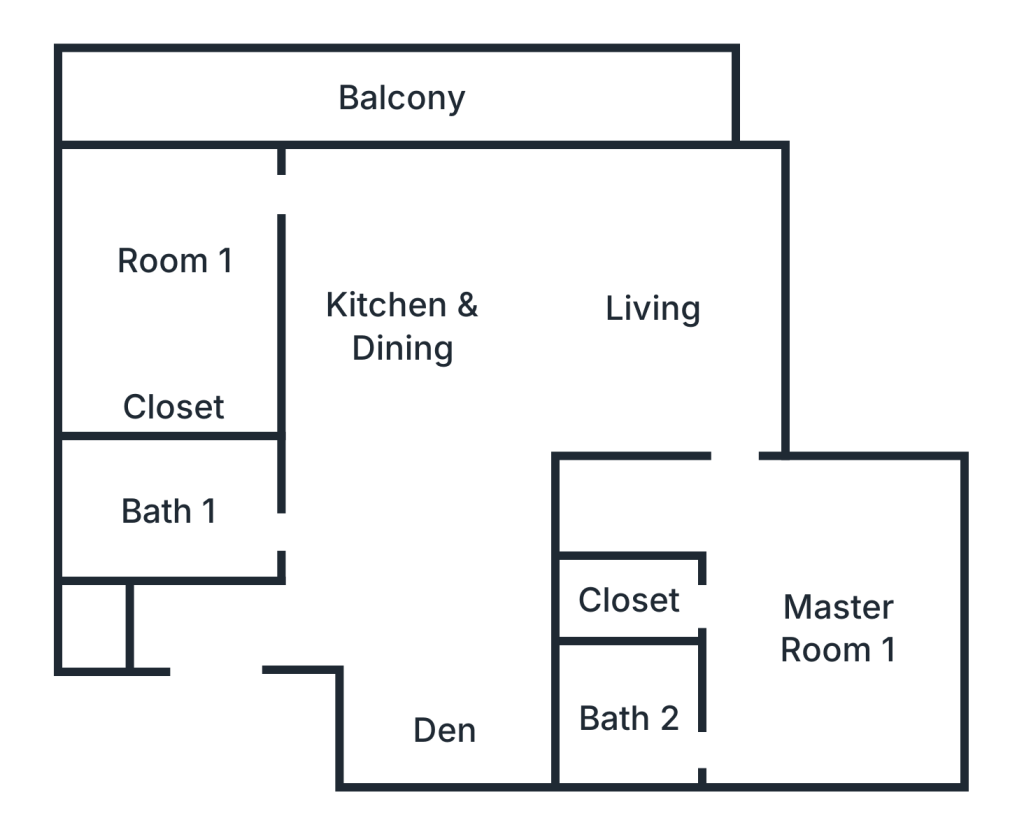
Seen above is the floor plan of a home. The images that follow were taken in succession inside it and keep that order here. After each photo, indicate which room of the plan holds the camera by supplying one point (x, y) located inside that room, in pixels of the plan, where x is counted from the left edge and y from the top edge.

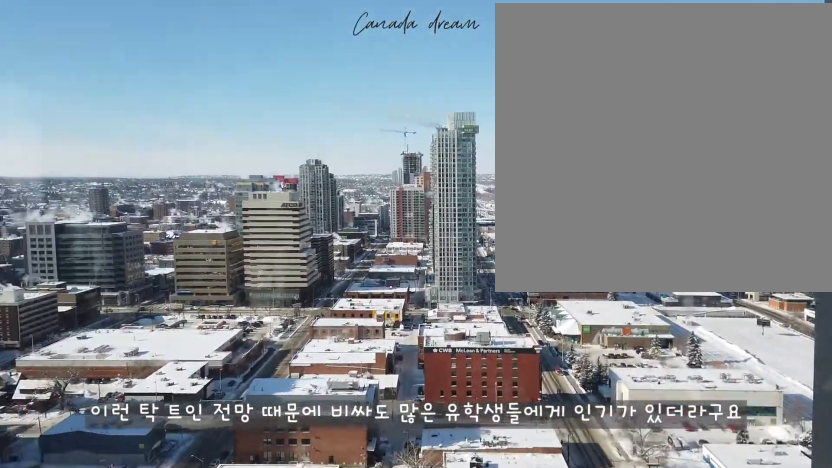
(667, 309)
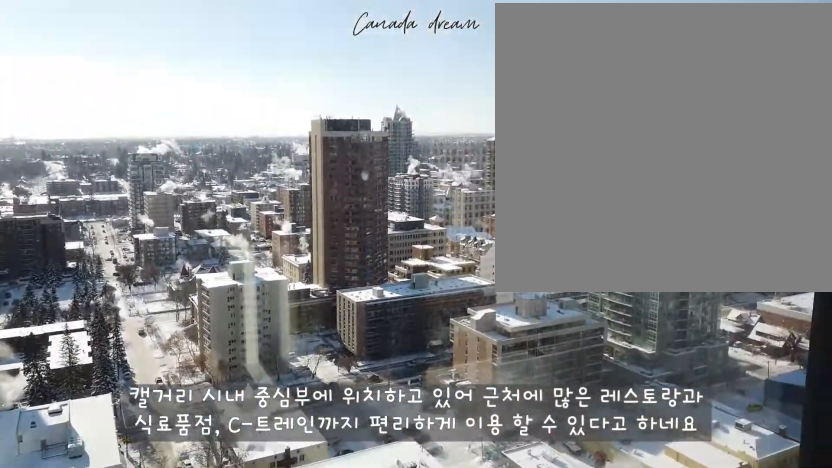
(838, 620)
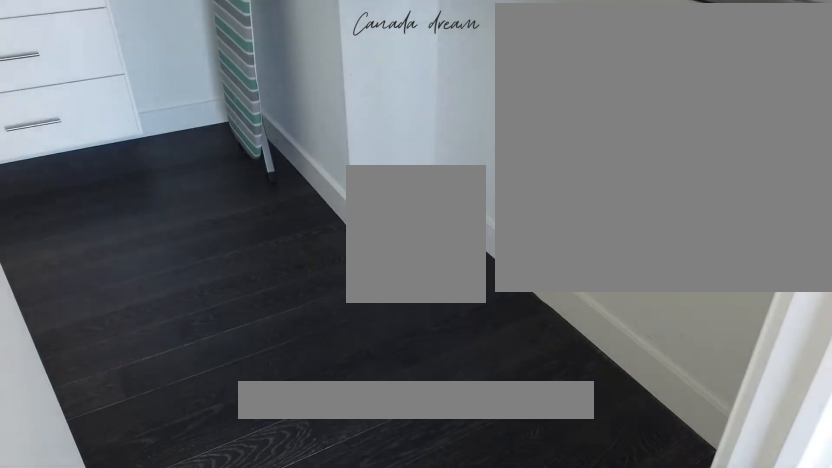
(630, 600)
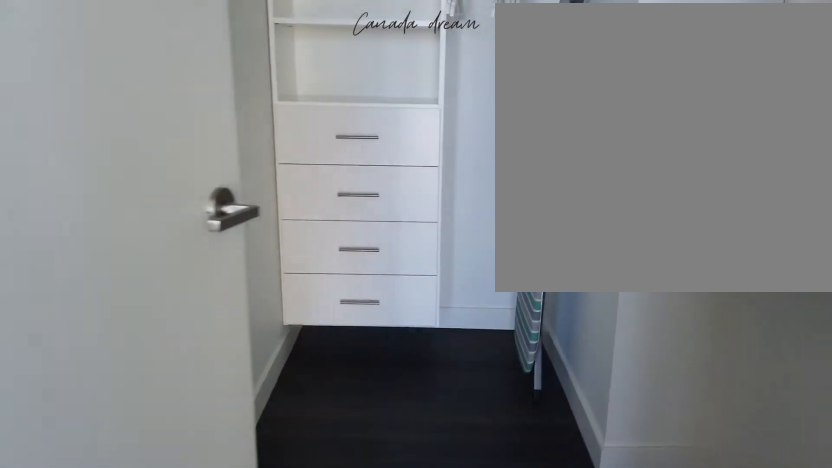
(631, 601)
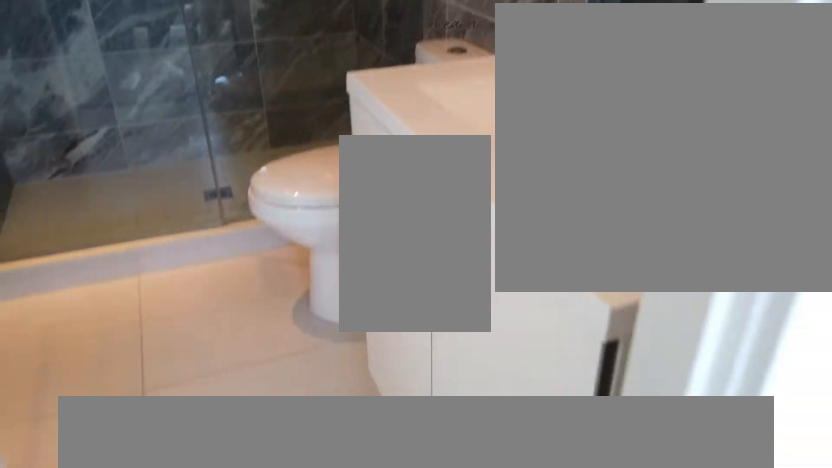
(630, 725)
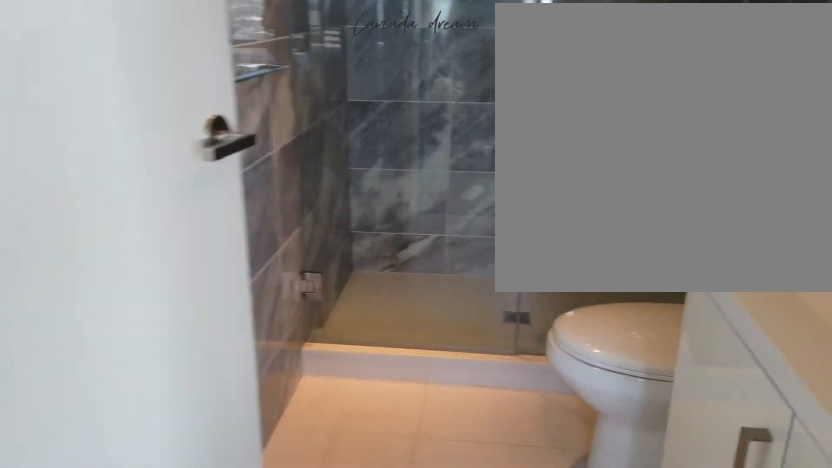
(630, 732)
